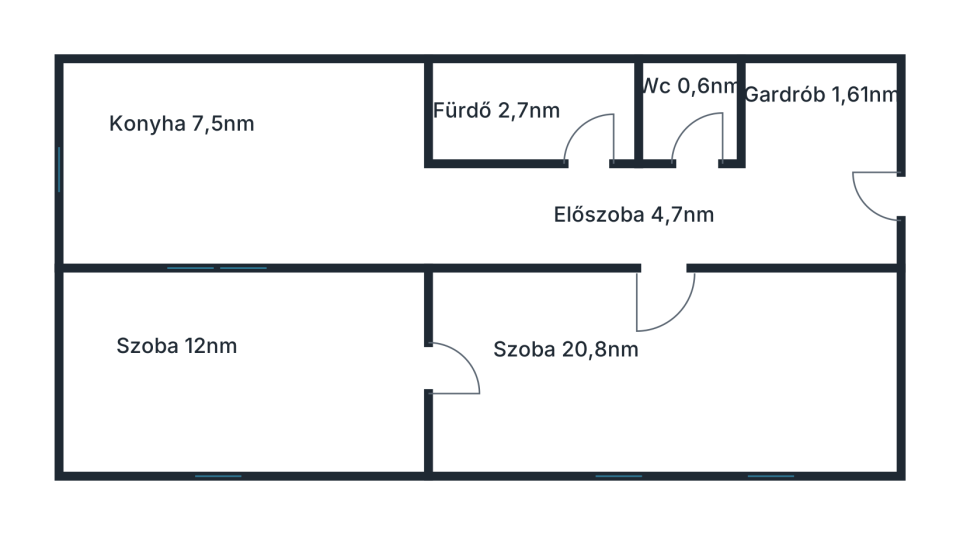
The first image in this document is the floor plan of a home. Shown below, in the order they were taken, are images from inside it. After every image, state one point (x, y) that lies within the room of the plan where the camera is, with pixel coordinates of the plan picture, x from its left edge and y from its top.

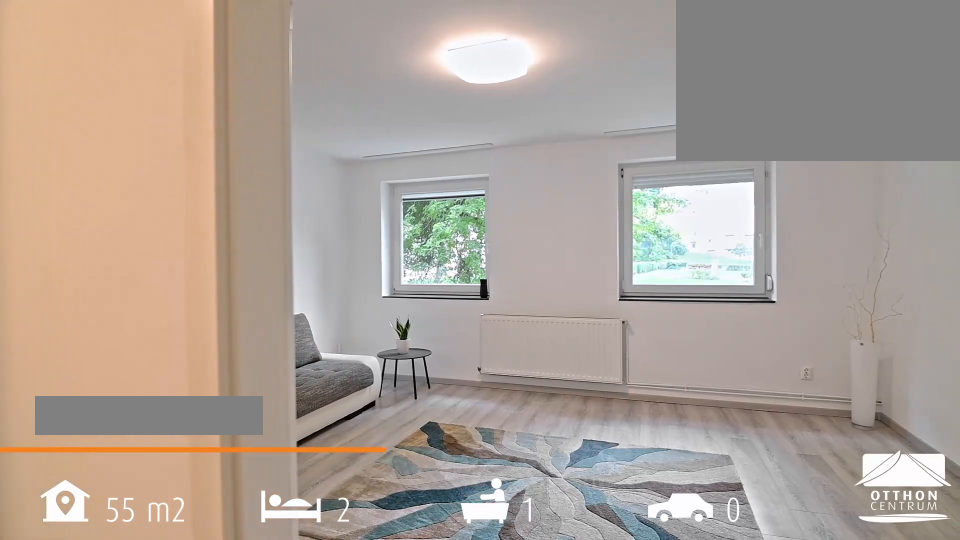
(662, 373)
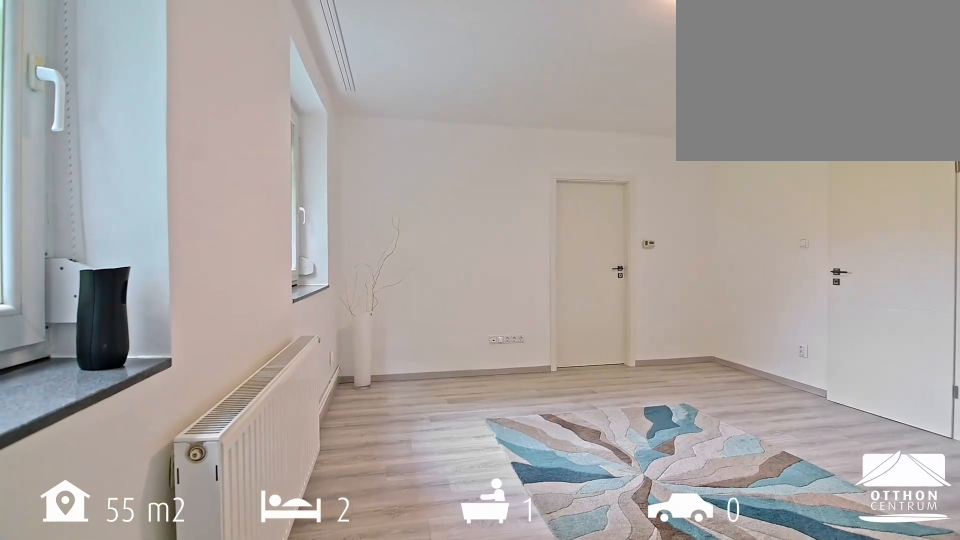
(662, 373)
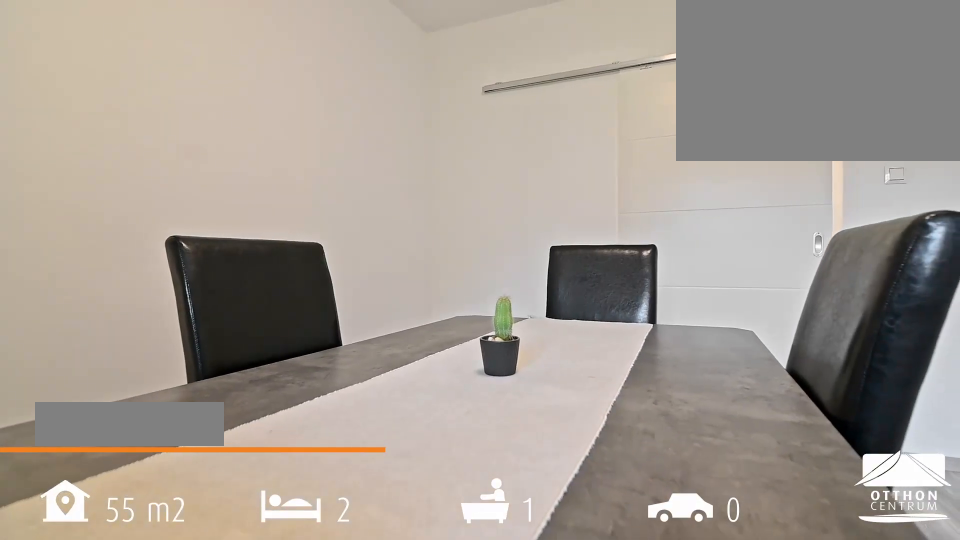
(240, 373)
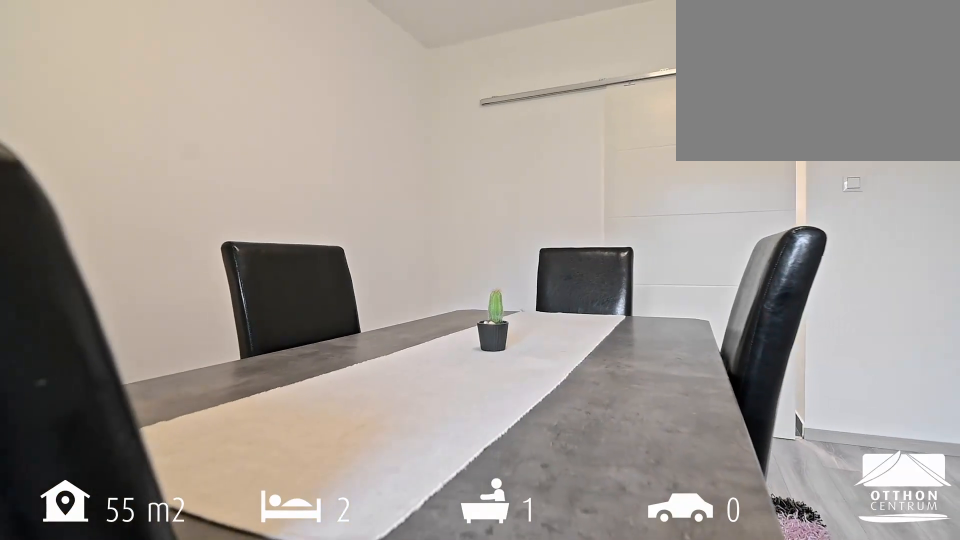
(240, 373)
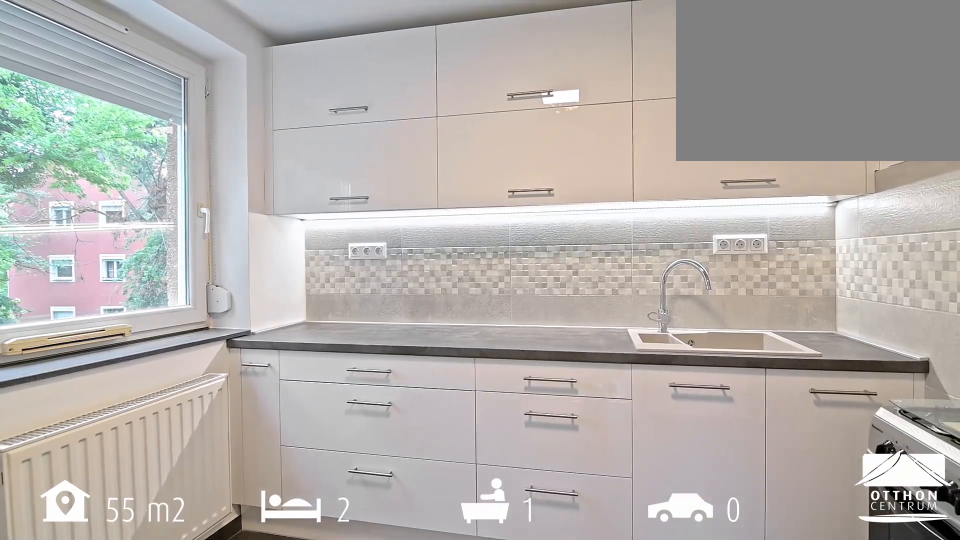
(240, 170)
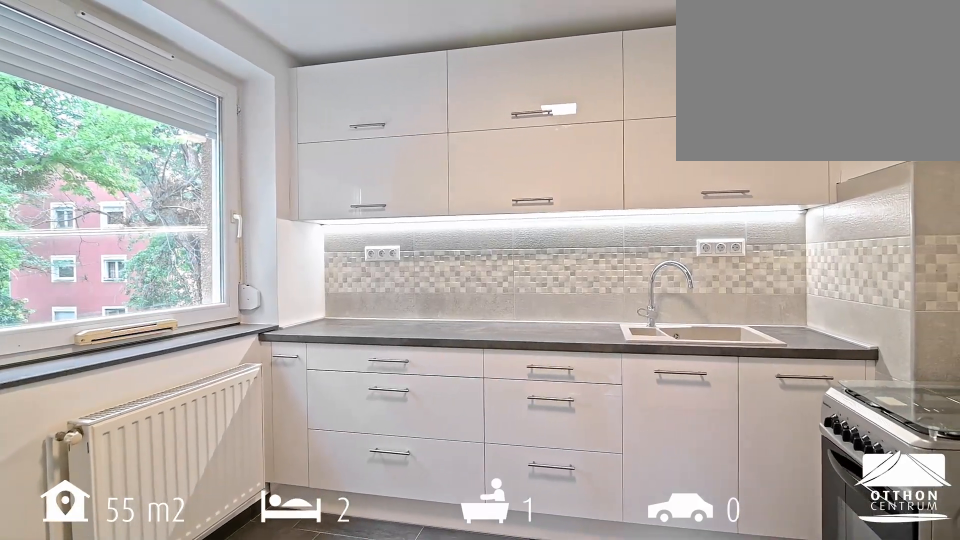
(241, 170)
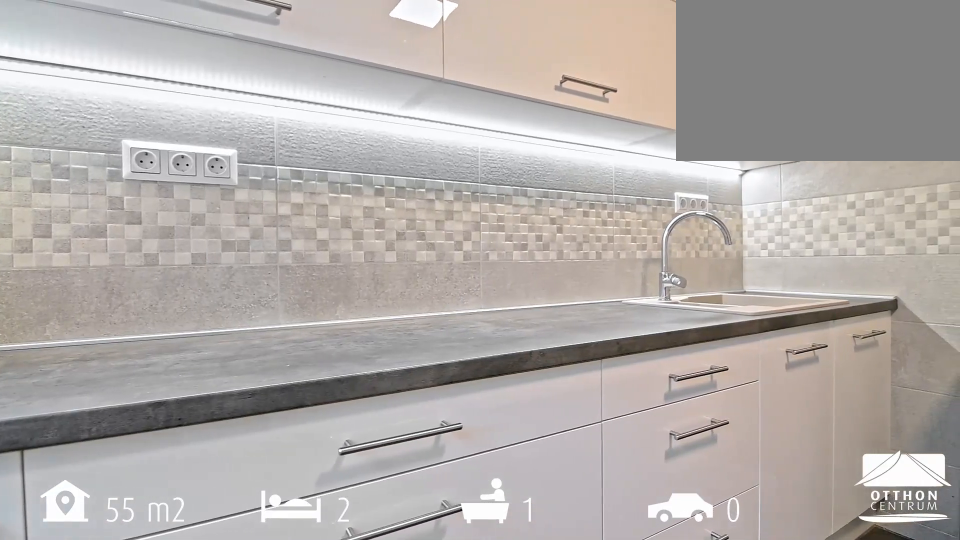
(240, 170)
